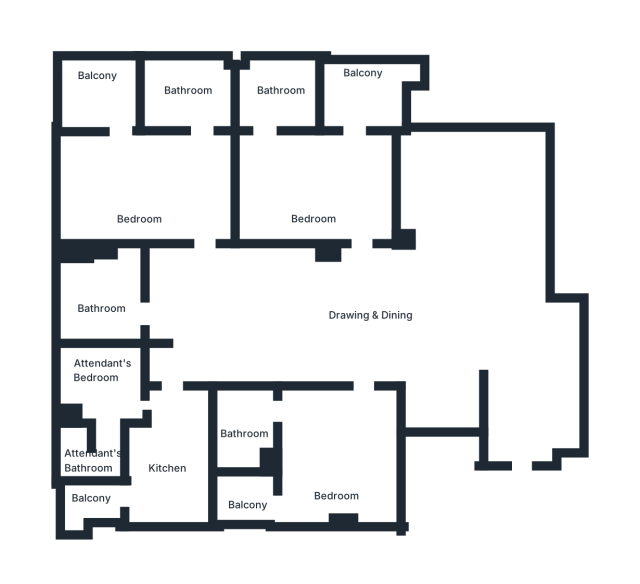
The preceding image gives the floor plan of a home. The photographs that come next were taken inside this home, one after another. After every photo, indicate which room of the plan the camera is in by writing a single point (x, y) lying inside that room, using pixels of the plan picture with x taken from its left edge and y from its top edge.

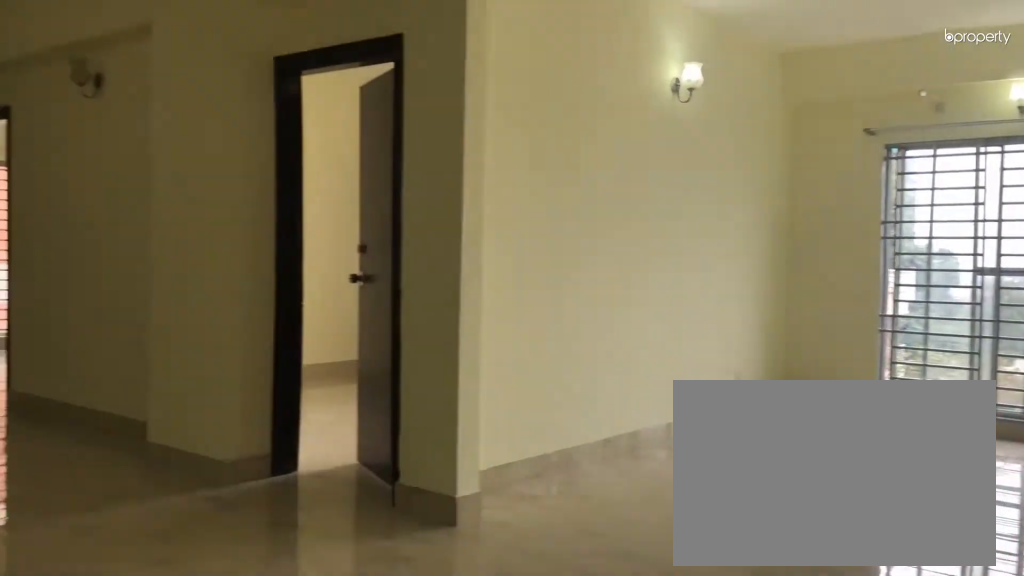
(403, 325)
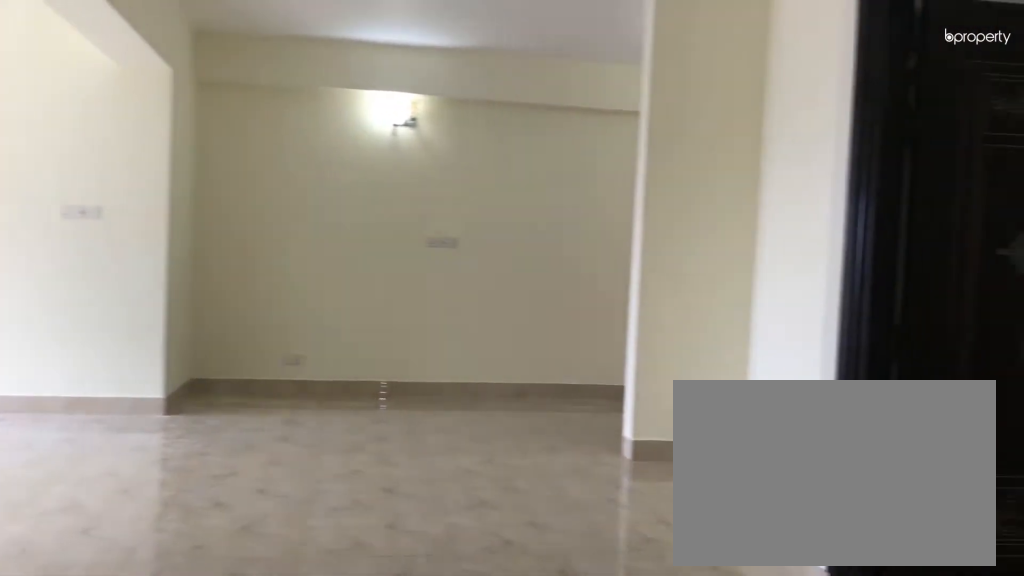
(404, 325)
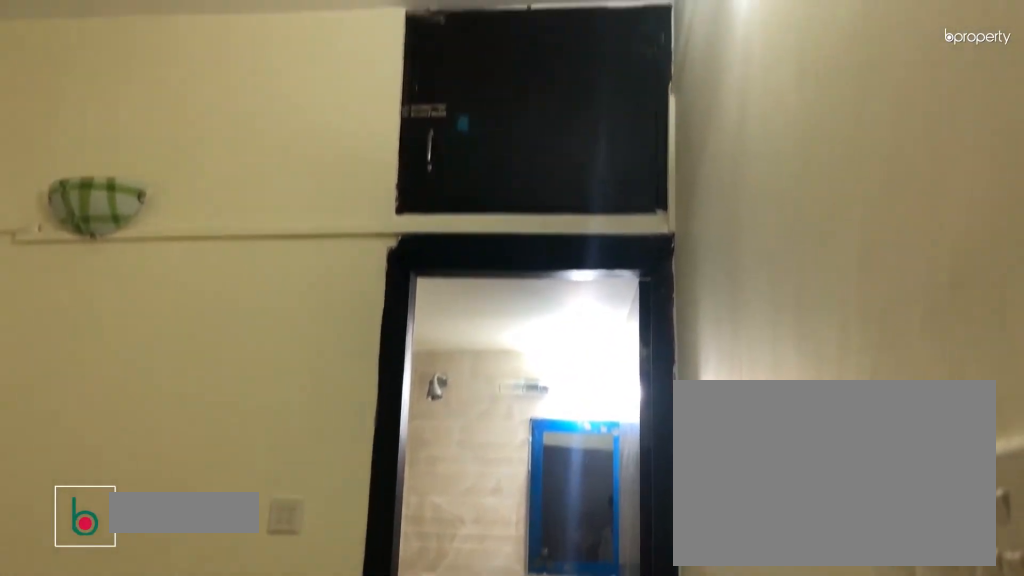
(333, 448)
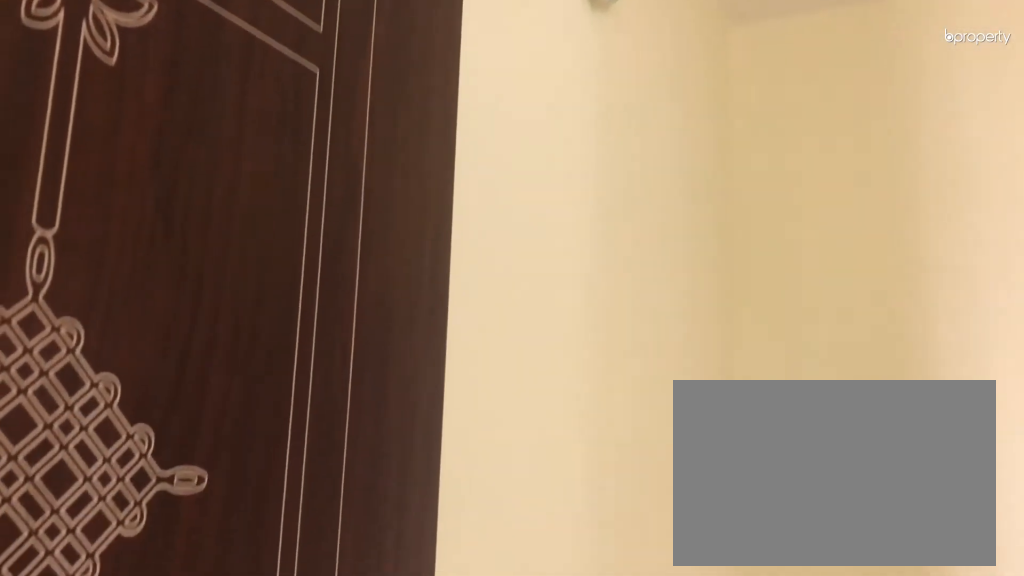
(333, 448)
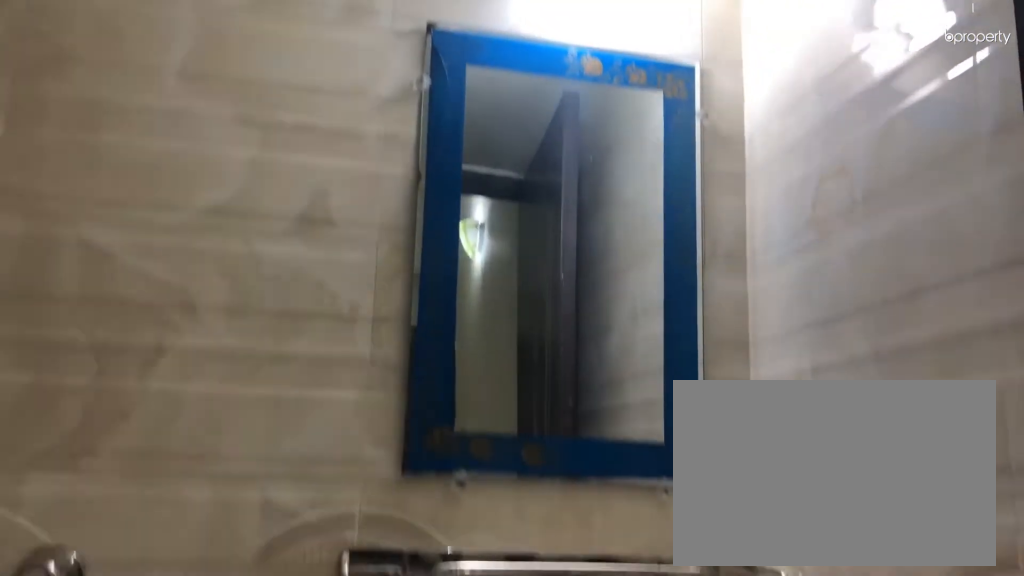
(243, 436)
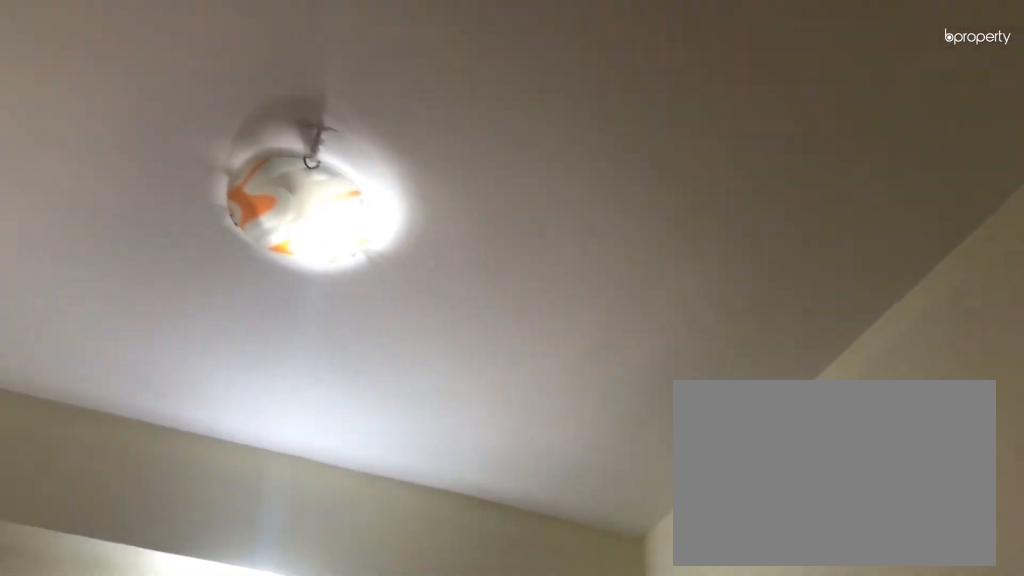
(173, 462)
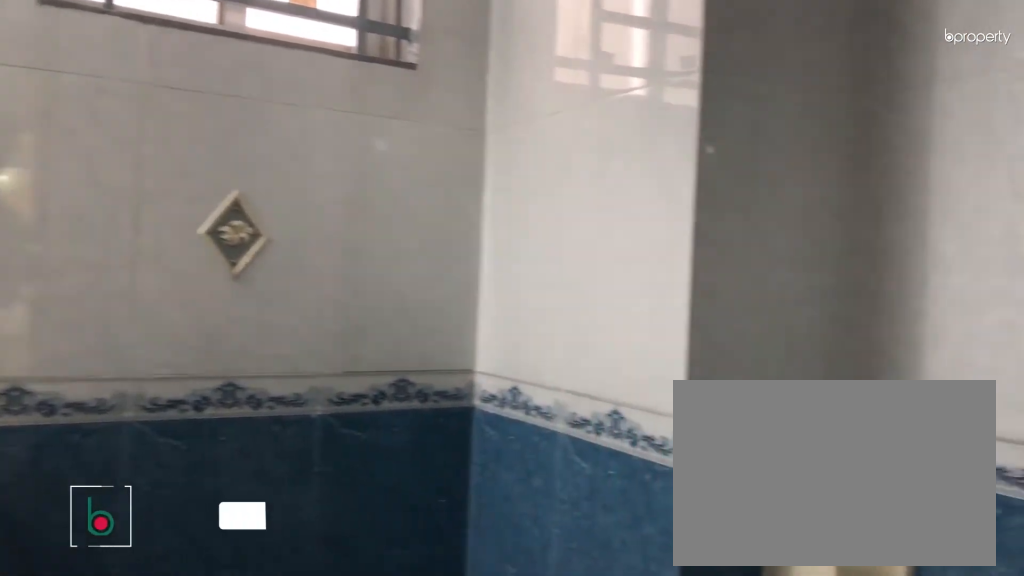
(102, 299)
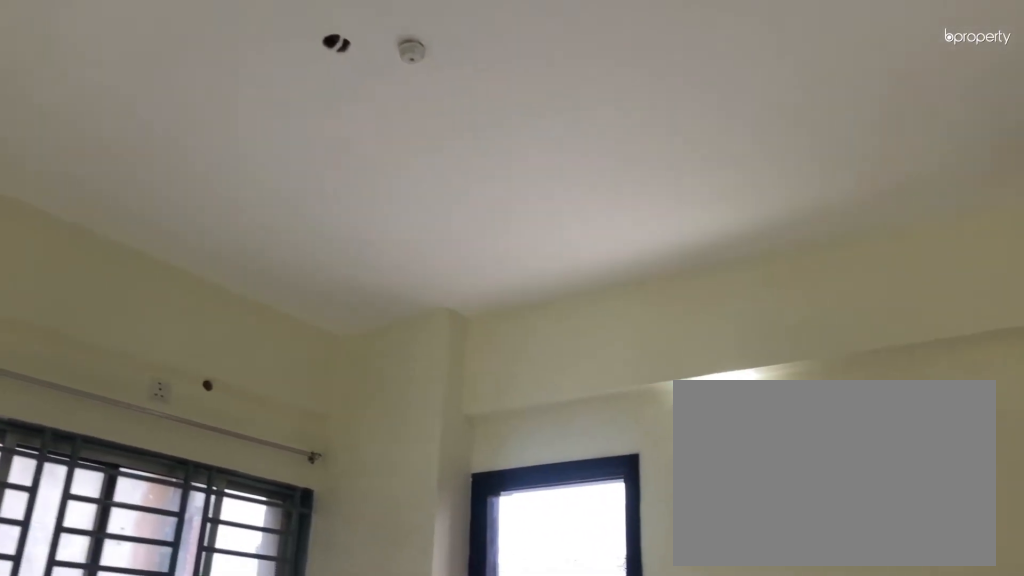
(146, 202)
